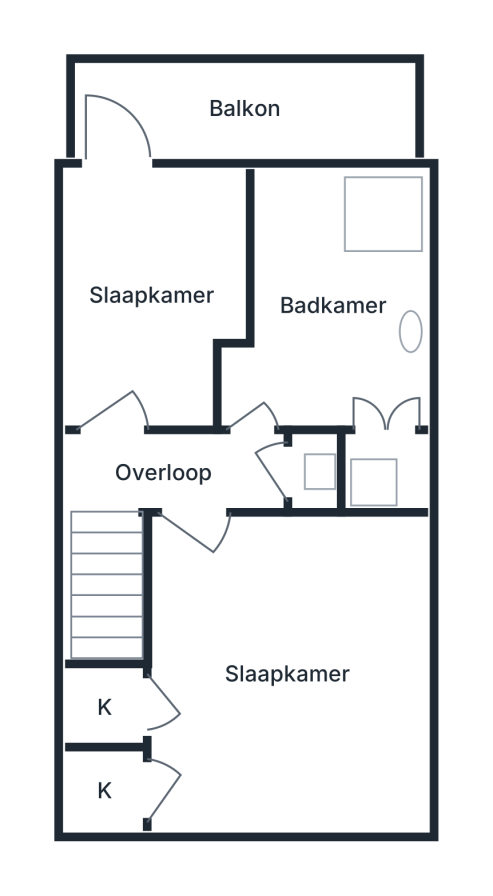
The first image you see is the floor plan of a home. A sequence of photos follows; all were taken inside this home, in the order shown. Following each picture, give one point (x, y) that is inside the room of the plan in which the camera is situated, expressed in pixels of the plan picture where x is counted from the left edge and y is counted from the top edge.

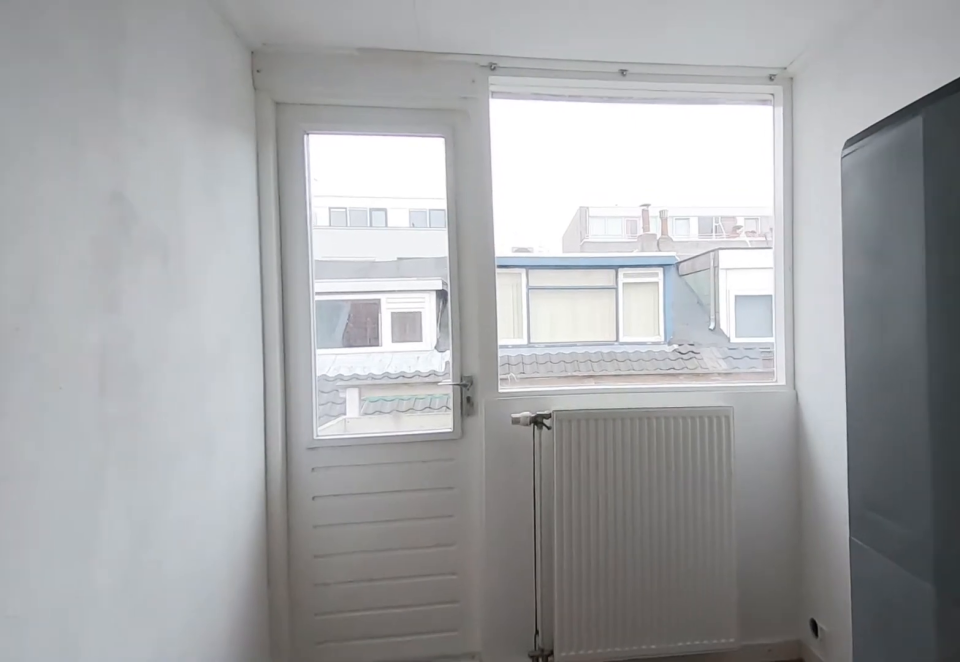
(156, 236)
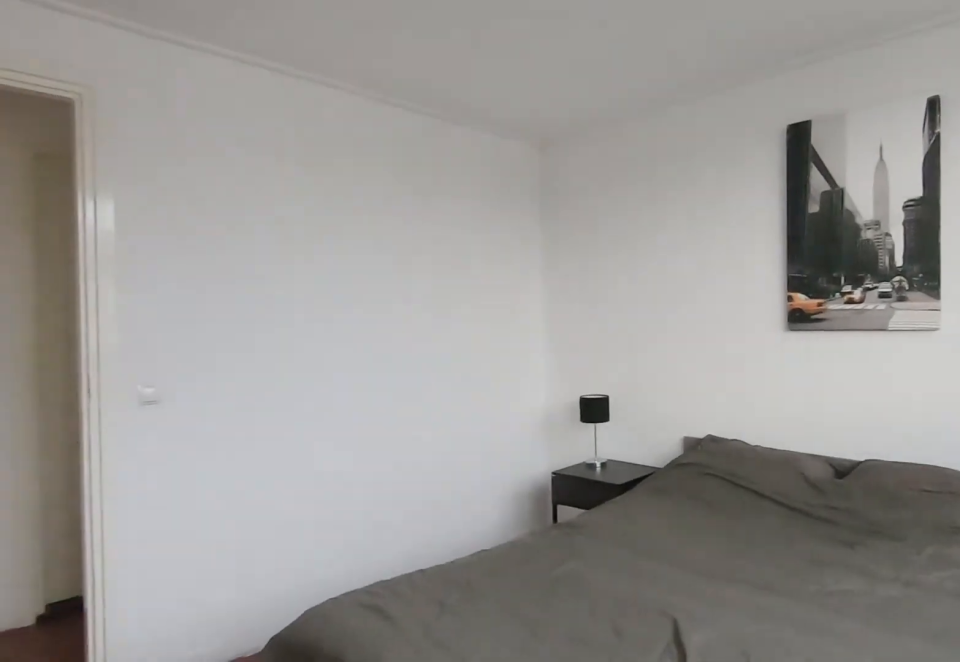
(407, 749)
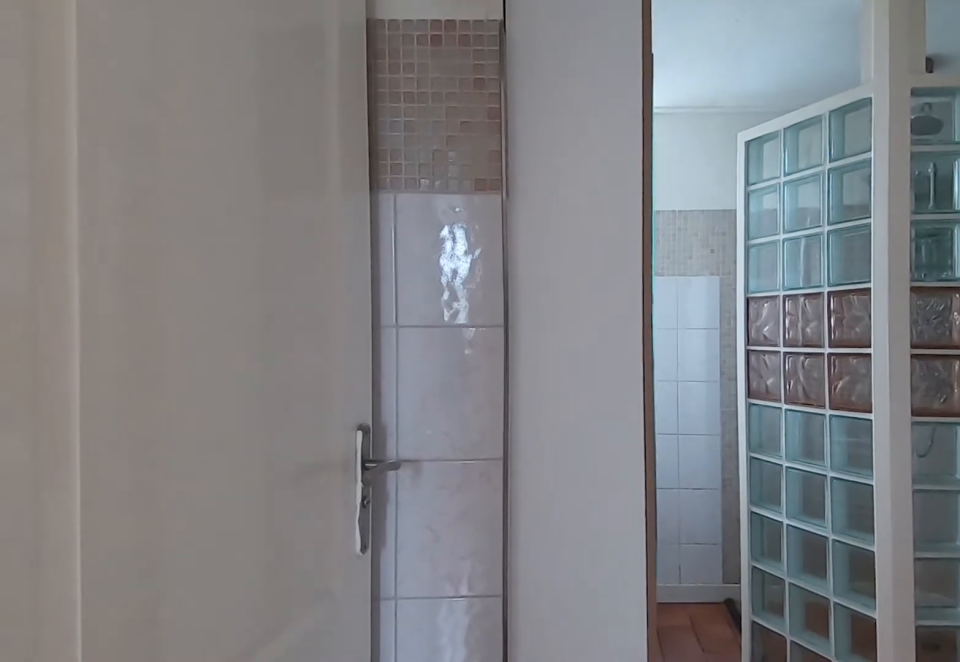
(318, 228)
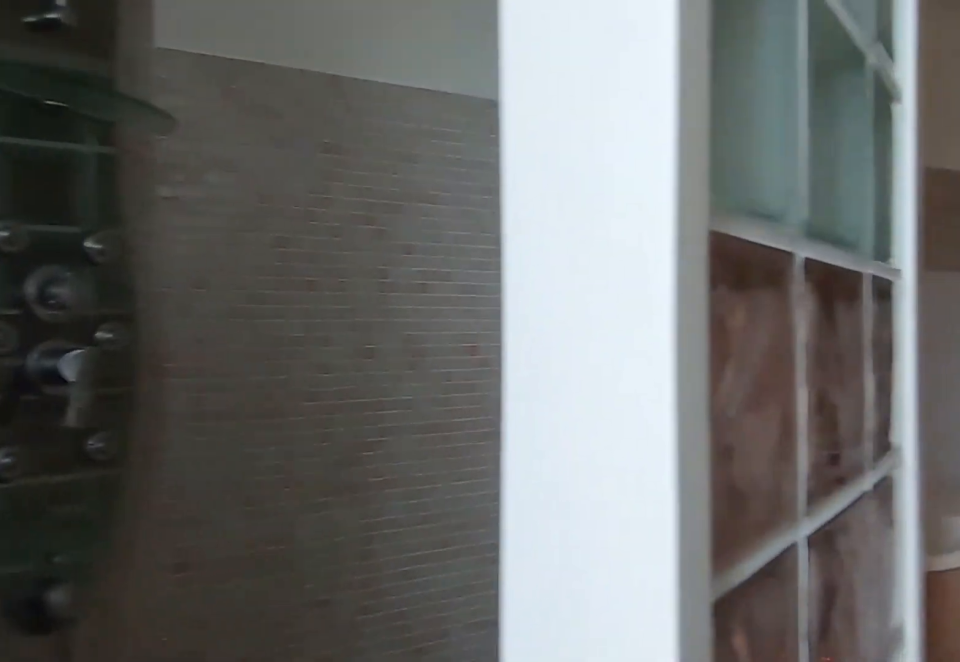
(318, 228)
